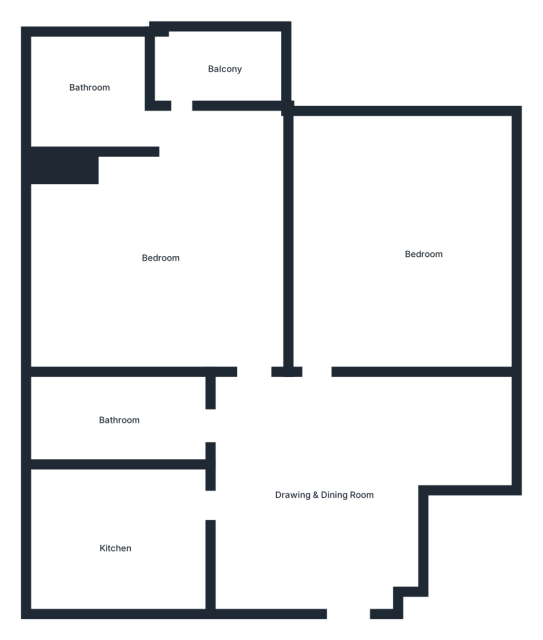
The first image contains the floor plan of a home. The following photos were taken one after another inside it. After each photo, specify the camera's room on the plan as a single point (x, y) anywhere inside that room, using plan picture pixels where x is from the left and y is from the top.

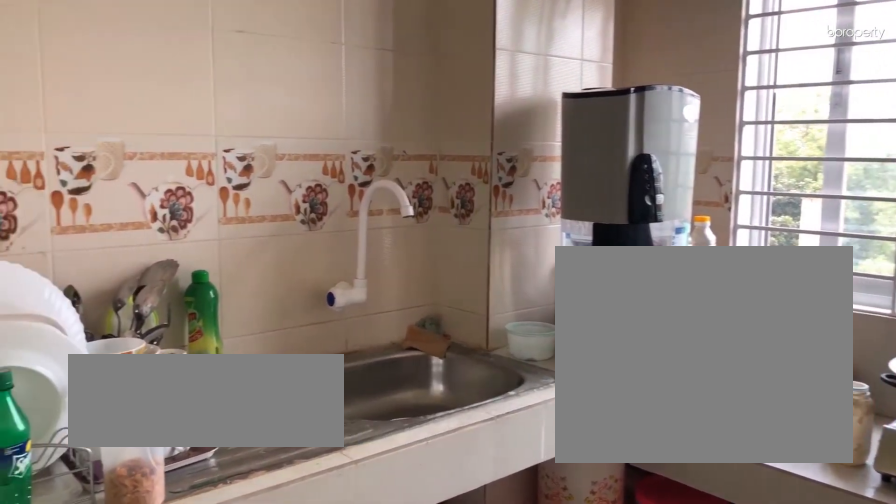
(109, 531)
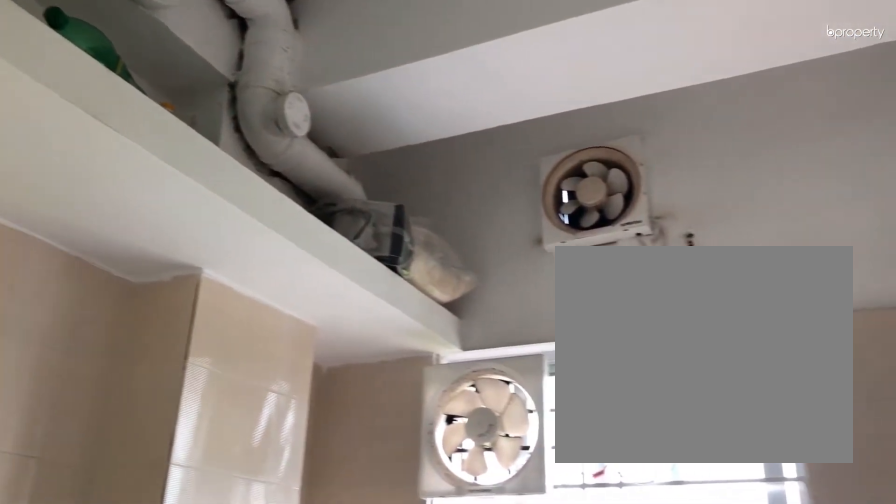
(109, 531)
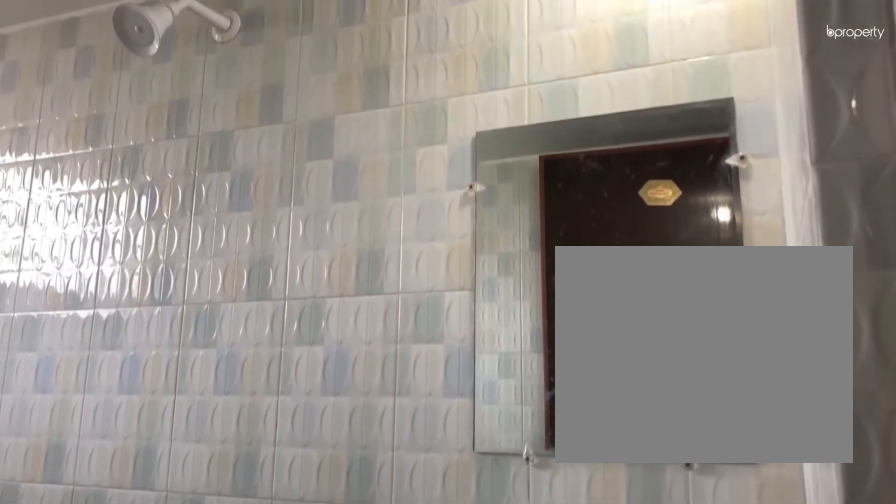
(128, 417)
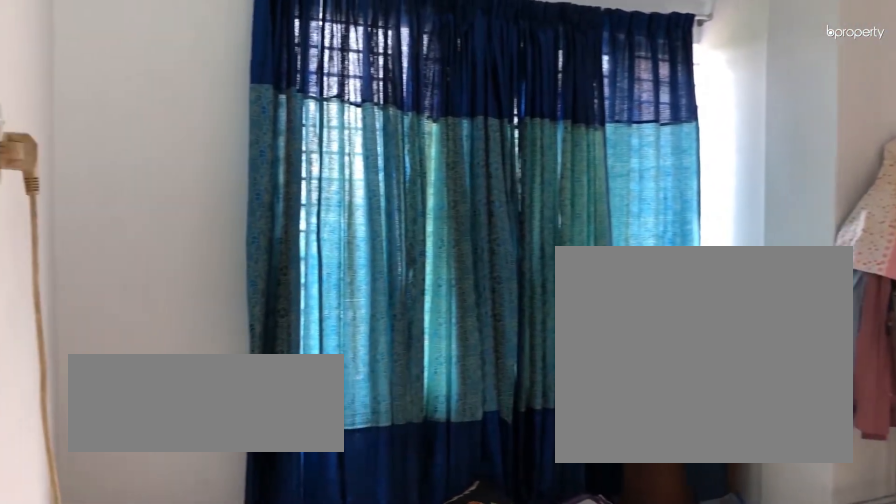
(157, 254)
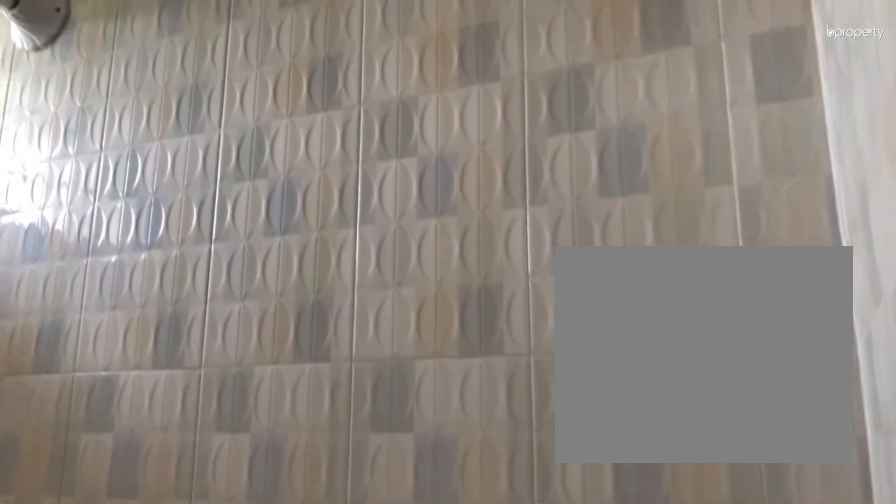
(96, 94)
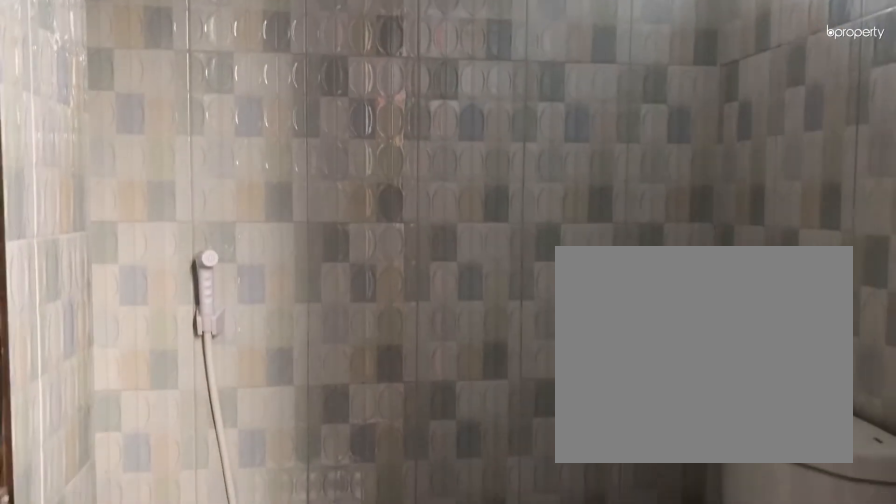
(96, 94)
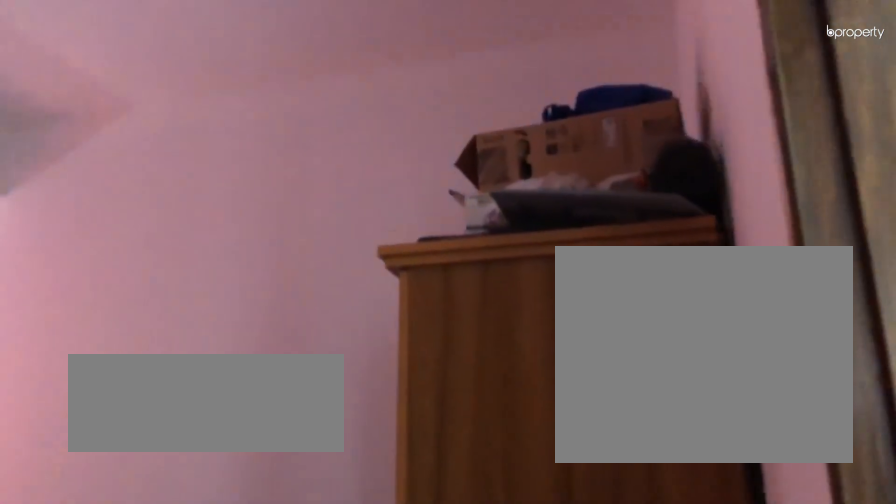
(386, 235)
